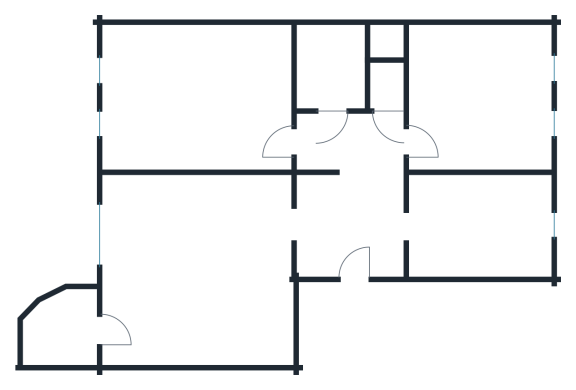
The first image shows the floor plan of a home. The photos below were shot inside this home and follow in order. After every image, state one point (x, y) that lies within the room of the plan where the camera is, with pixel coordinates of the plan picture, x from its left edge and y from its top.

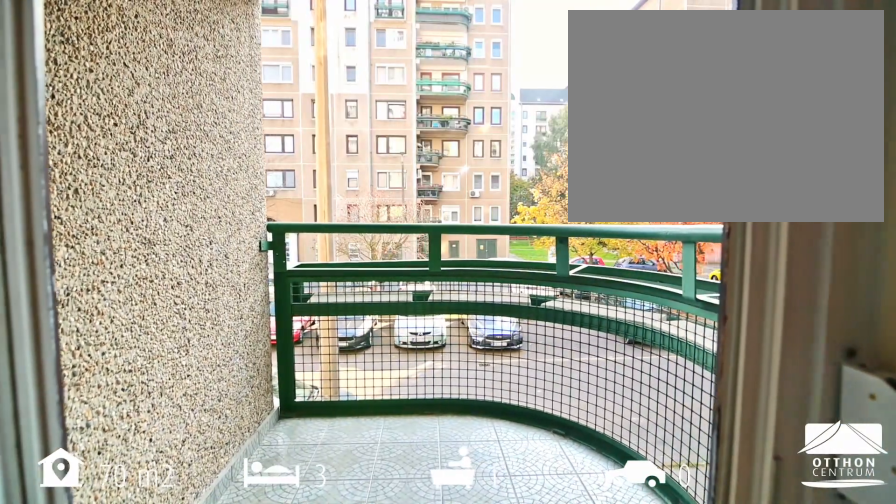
(61, 329)
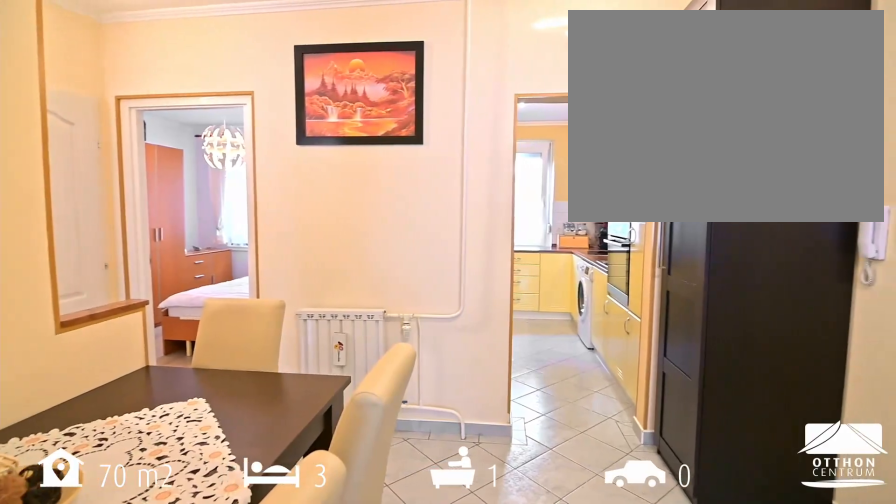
(348, 216)
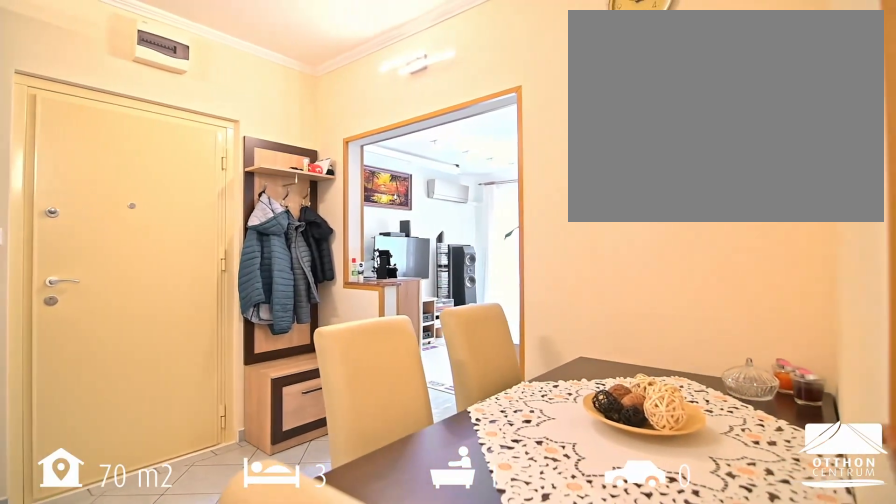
(349, 216)
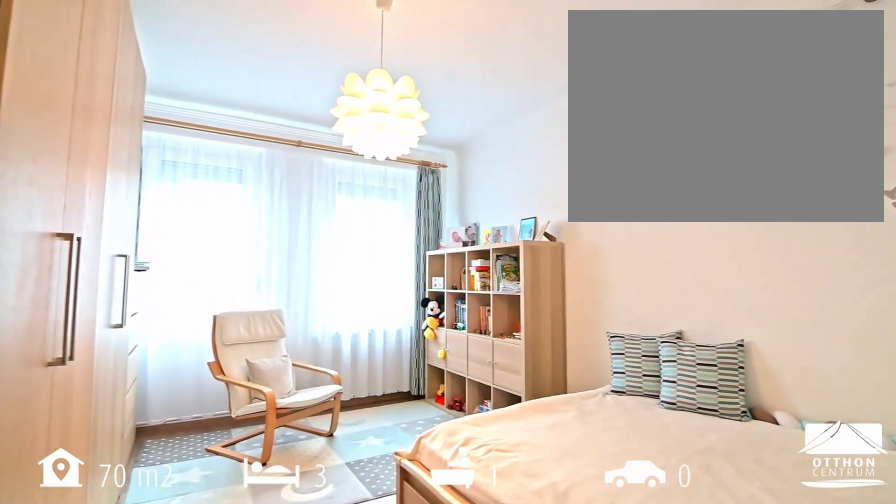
(198, 96)
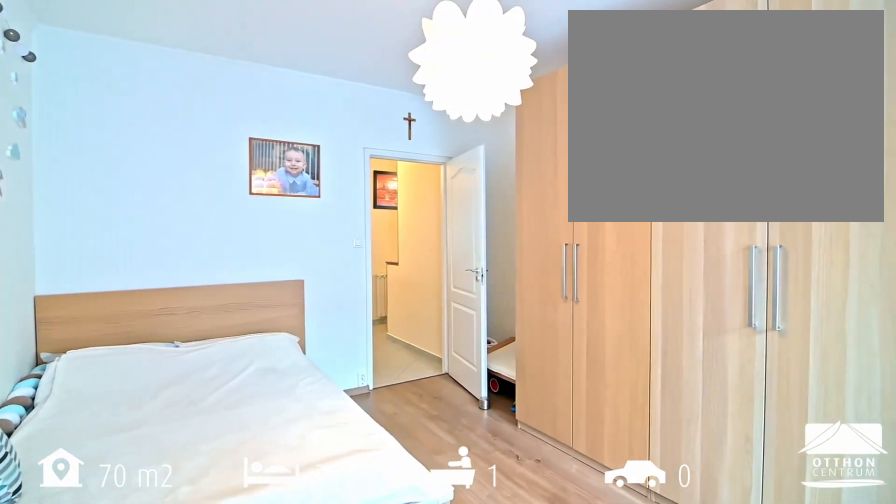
(198, 96)
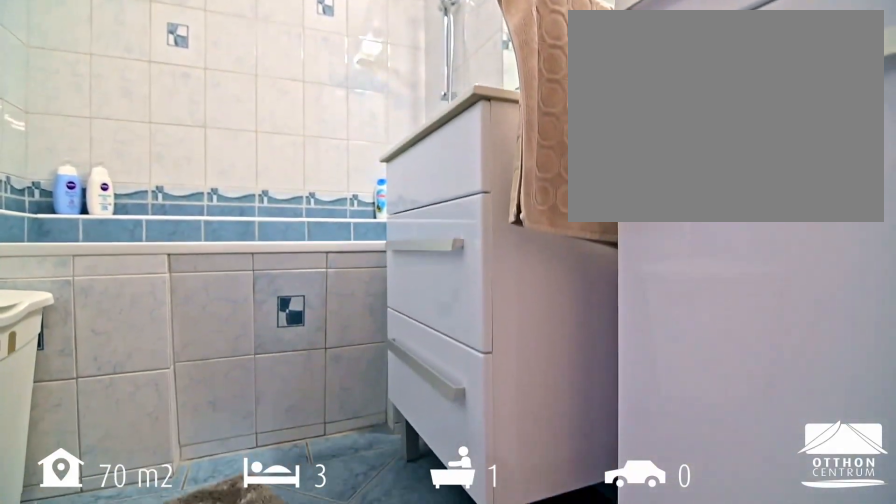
(331, 68)
